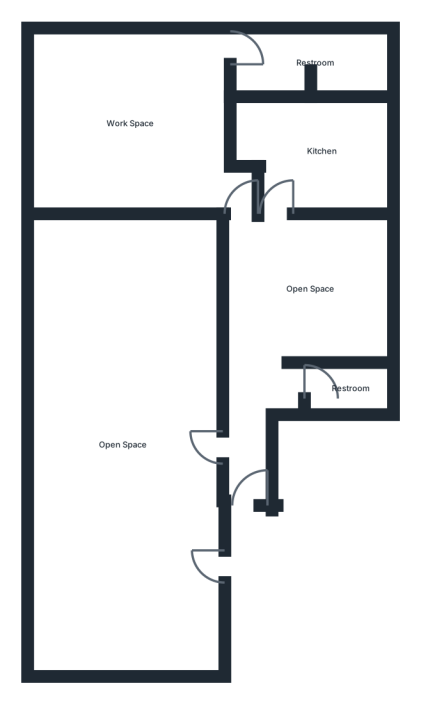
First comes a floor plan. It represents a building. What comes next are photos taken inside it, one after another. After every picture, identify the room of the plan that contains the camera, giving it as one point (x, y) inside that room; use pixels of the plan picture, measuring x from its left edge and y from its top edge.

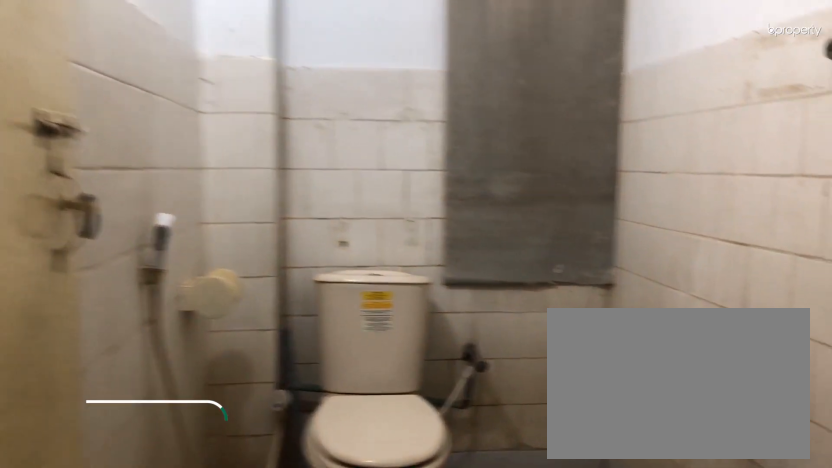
(351, 389)
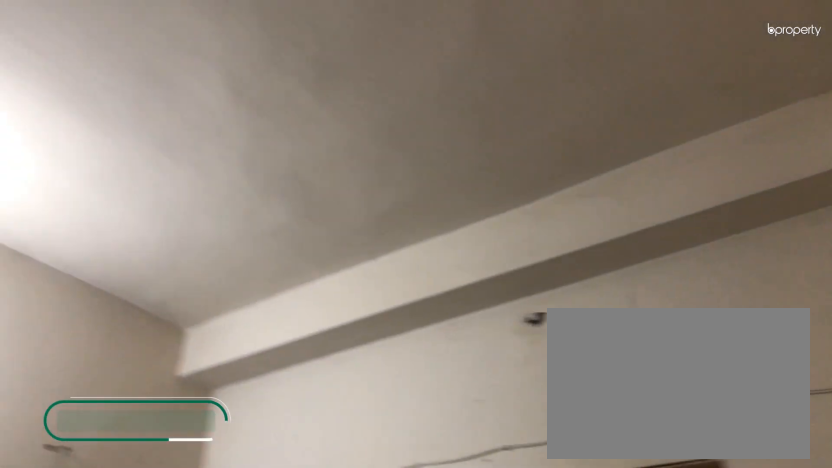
(323, 151)
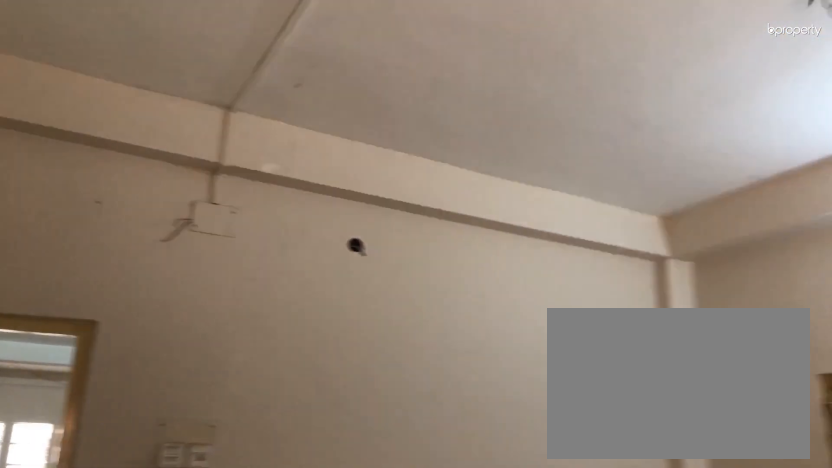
(129, 124)
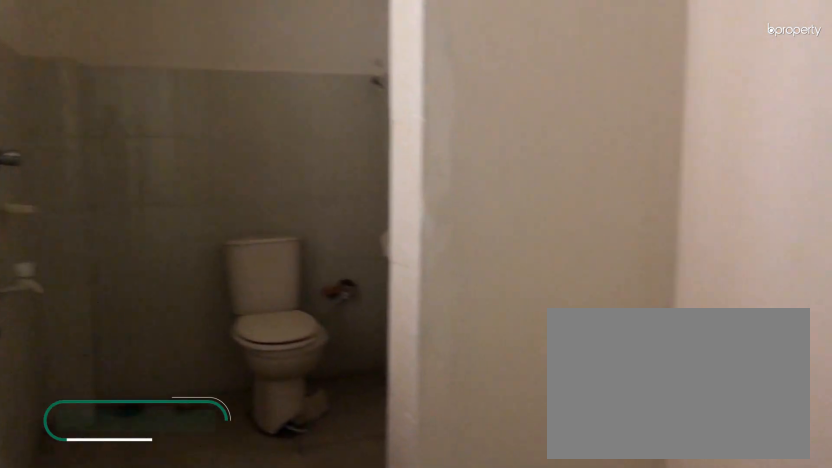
(313, 62)
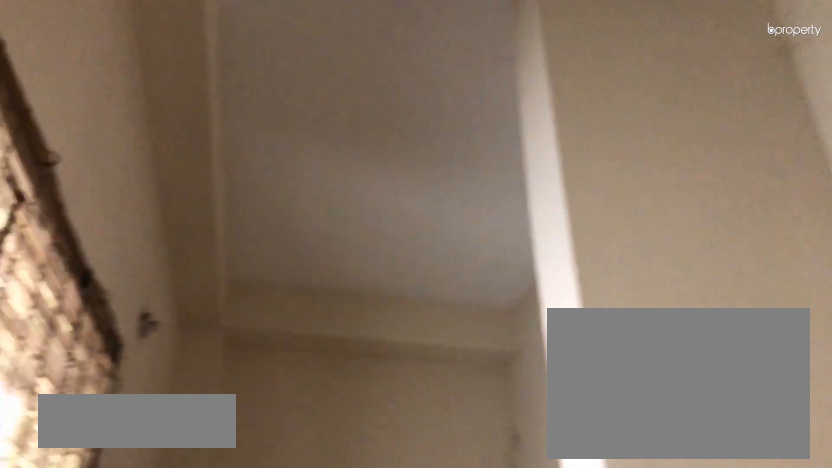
(313, 62)
